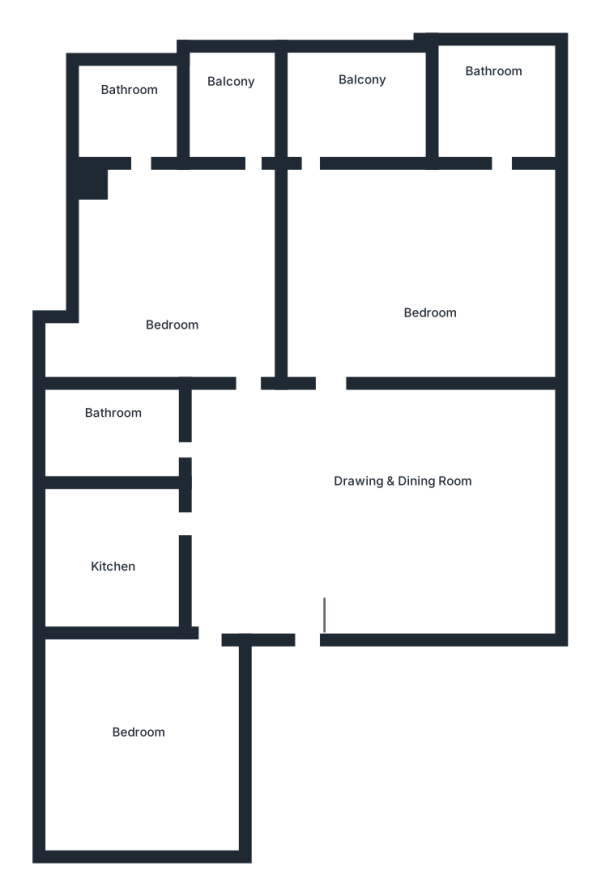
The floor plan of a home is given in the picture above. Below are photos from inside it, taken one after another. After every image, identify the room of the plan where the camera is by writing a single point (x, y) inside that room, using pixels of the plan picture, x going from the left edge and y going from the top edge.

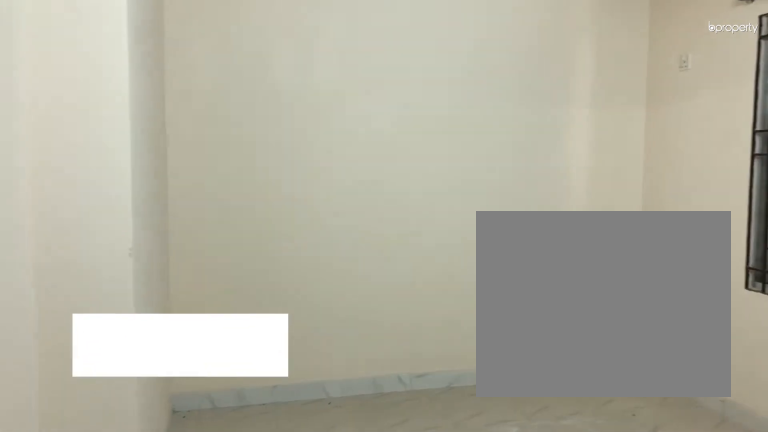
(149, 719)
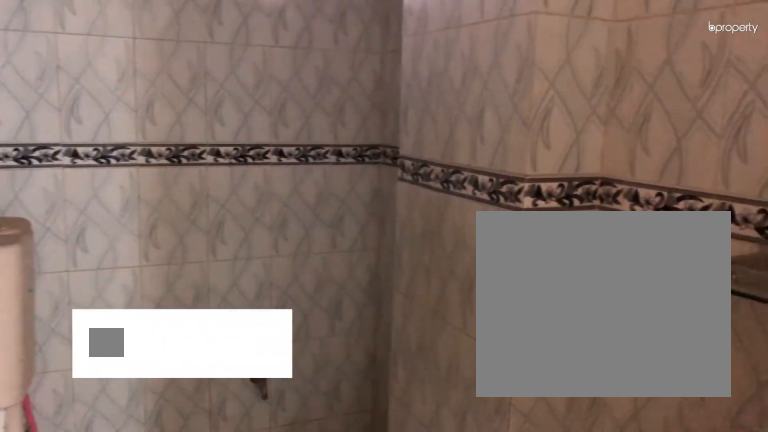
(115, 428)
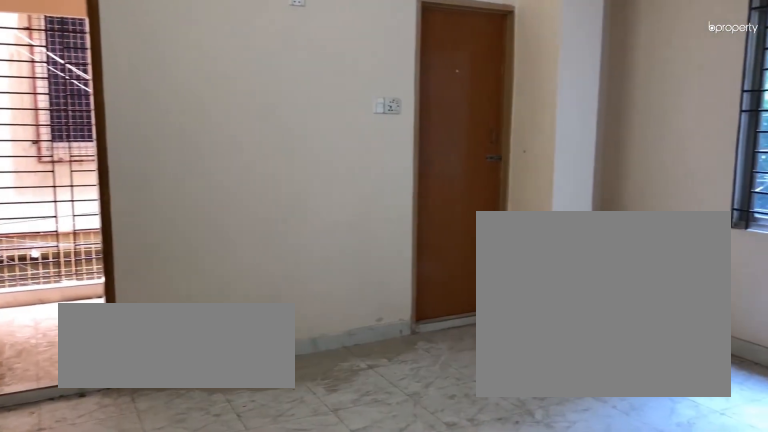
(435, 282)
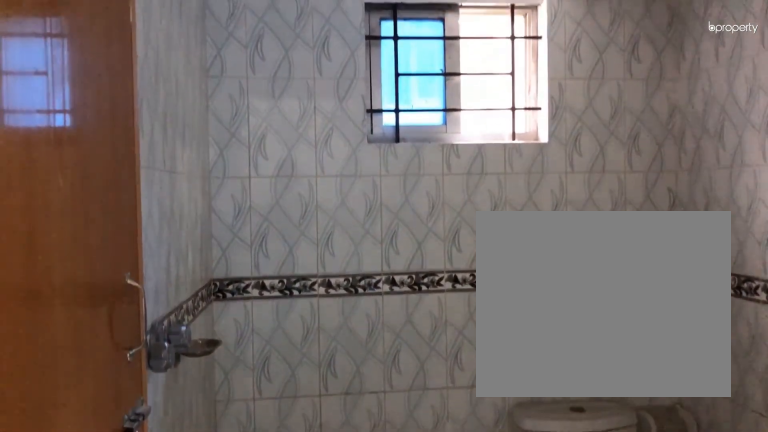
(503, 107)
